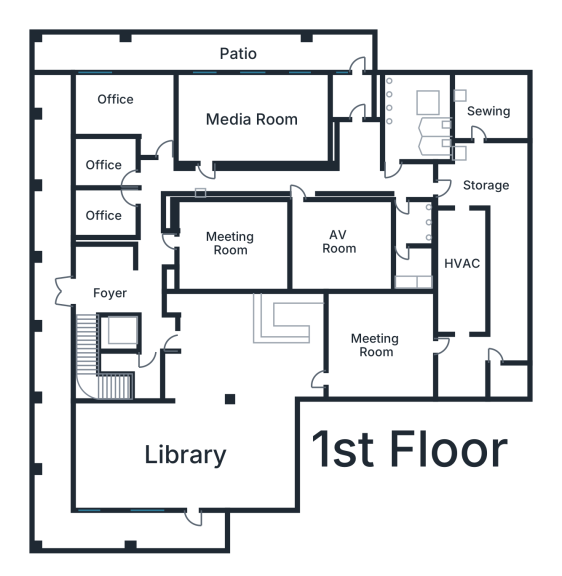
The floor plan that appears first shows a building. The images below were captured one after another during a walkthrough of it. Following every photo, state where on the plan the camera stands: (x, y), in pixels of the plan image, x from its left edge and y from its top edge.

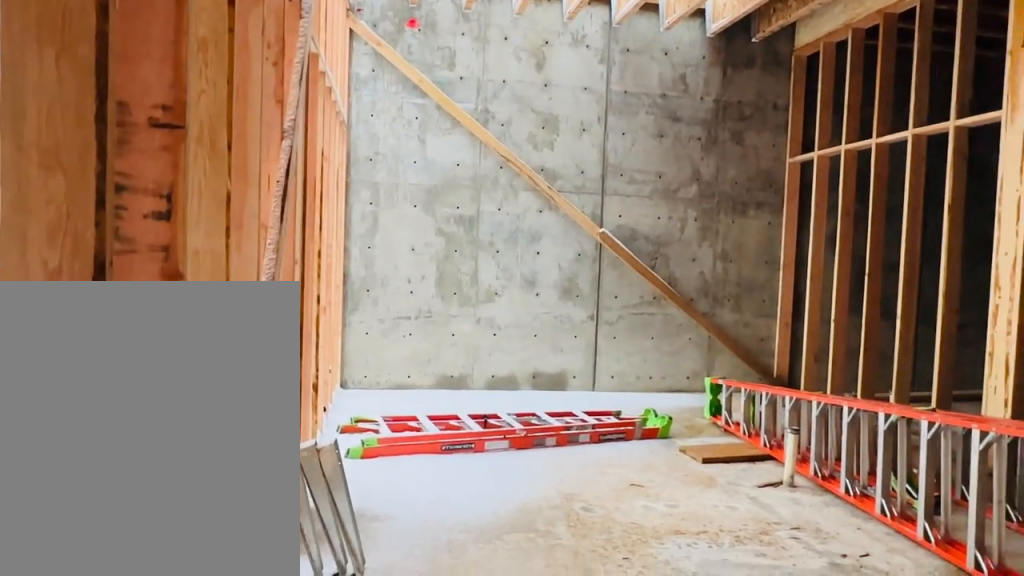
(393, 165)
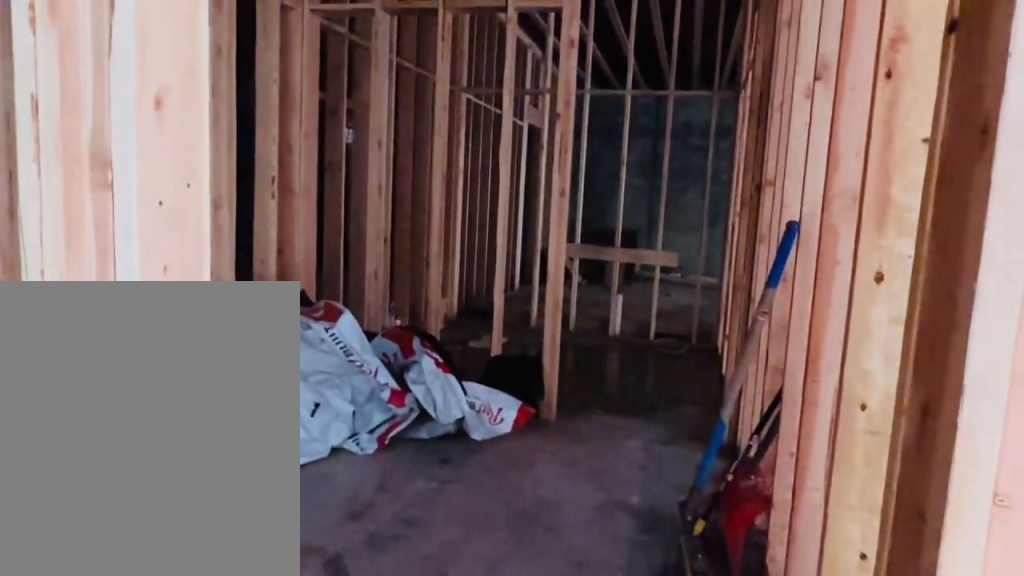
(393, 164)
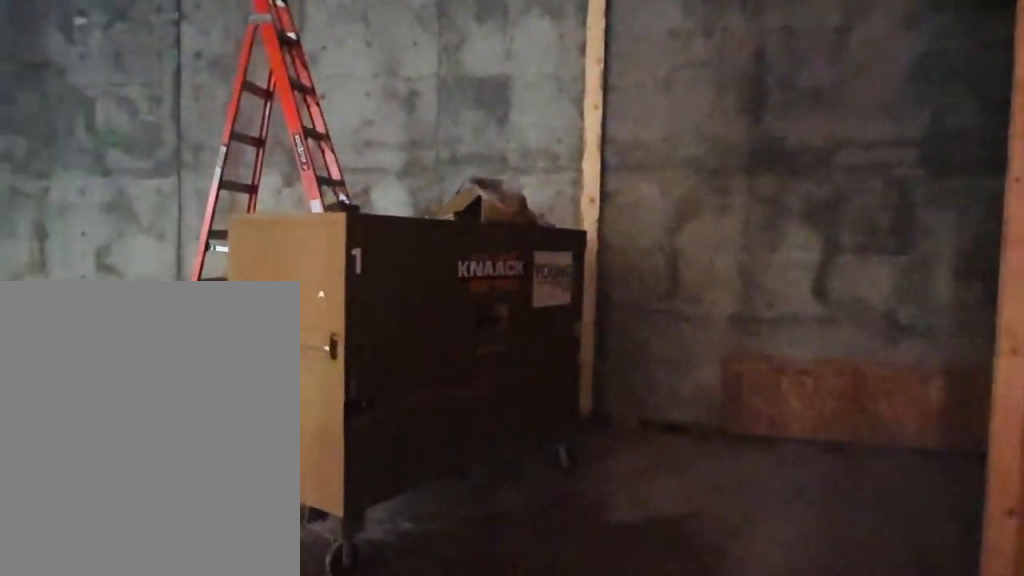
(453, 167)
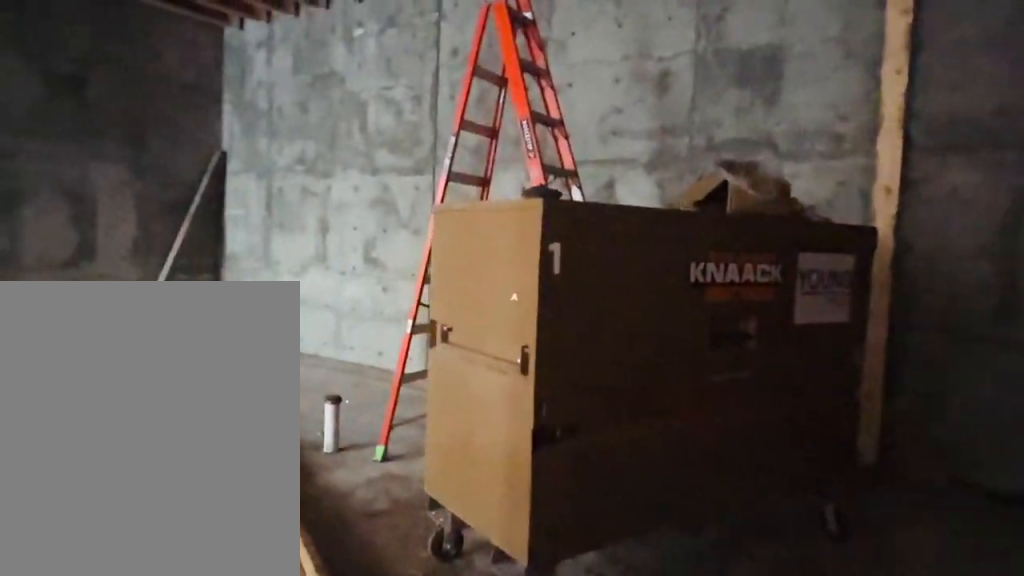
(471, 167)
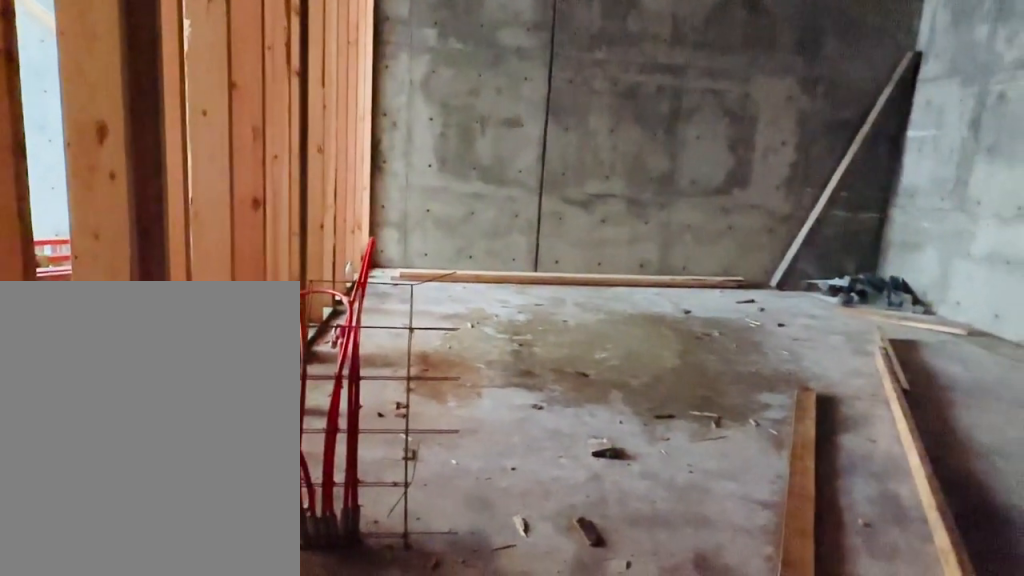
(482, 167)
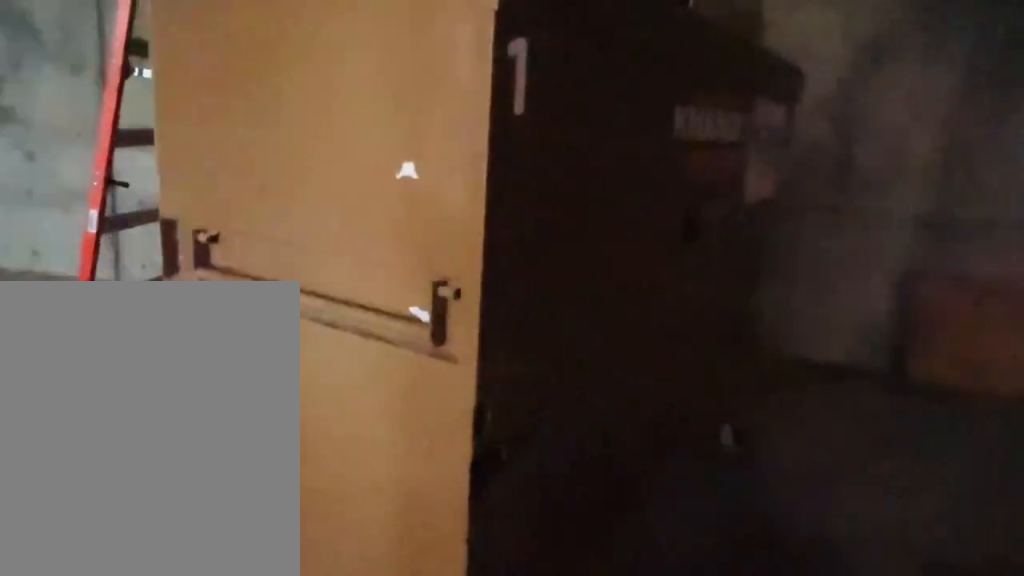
(482, 165)
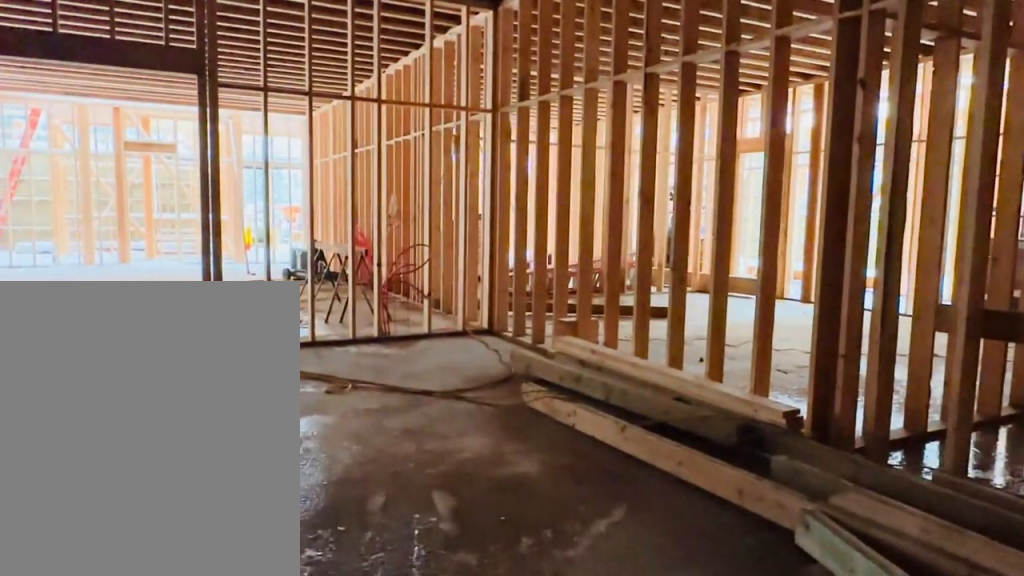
(412, 349)
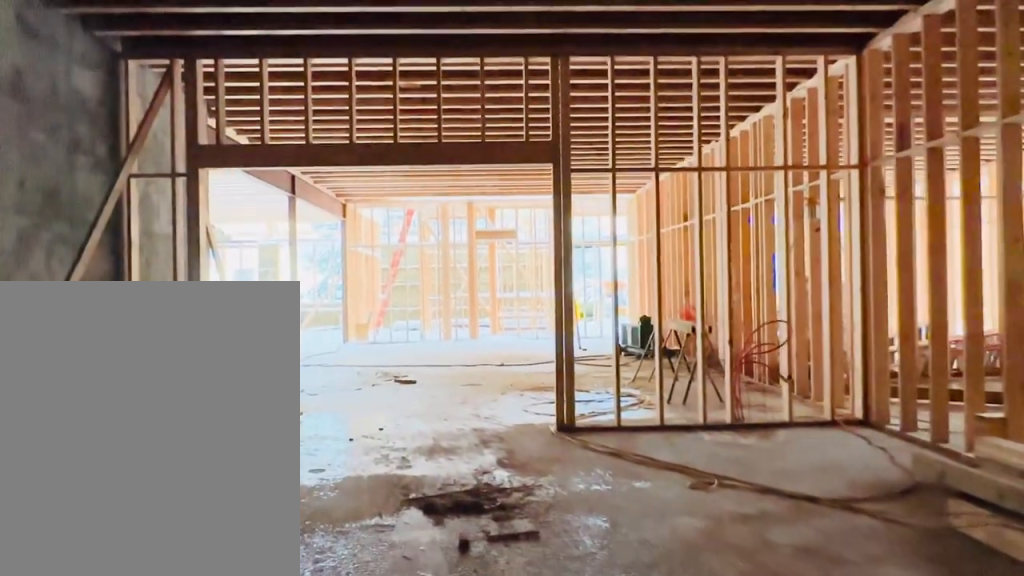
(411, 348)
